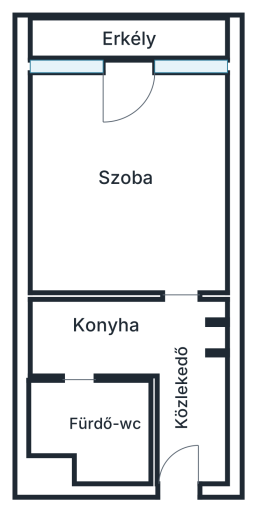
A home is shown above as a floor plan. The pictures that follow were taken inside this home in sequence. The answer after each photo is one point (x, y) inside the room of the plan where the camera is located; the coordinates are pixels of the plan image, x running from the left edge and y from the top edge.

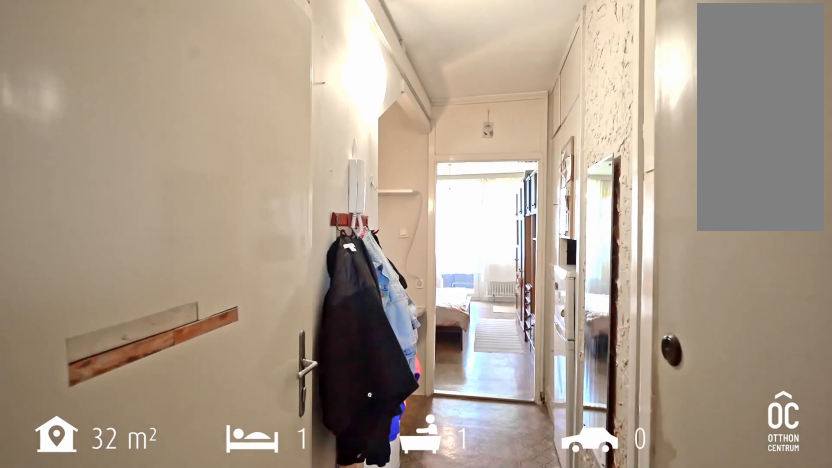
(185, 398)
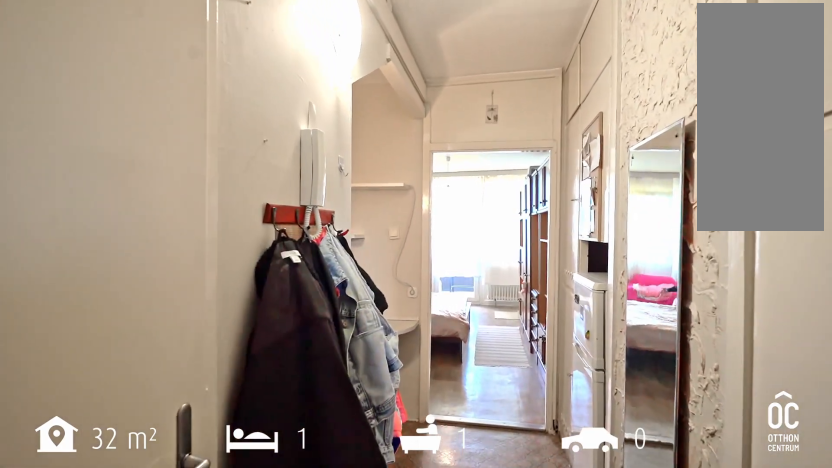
(185, 398)
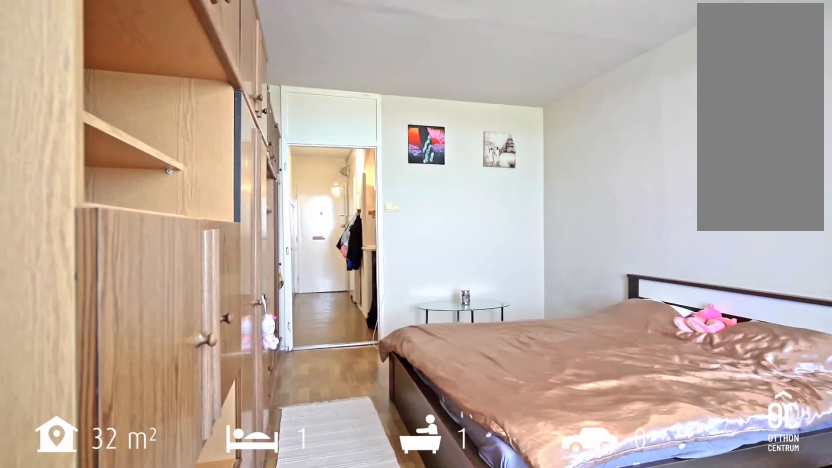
(133, 174)
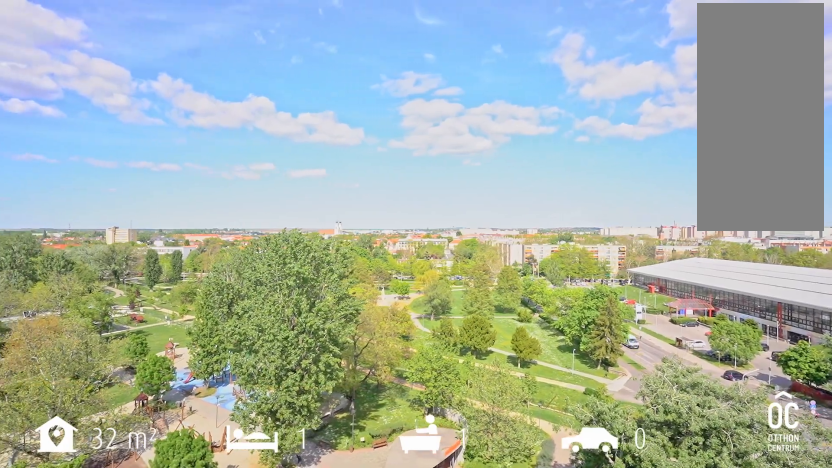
(129, 40)
